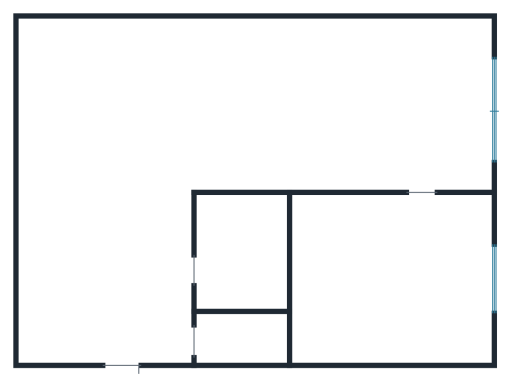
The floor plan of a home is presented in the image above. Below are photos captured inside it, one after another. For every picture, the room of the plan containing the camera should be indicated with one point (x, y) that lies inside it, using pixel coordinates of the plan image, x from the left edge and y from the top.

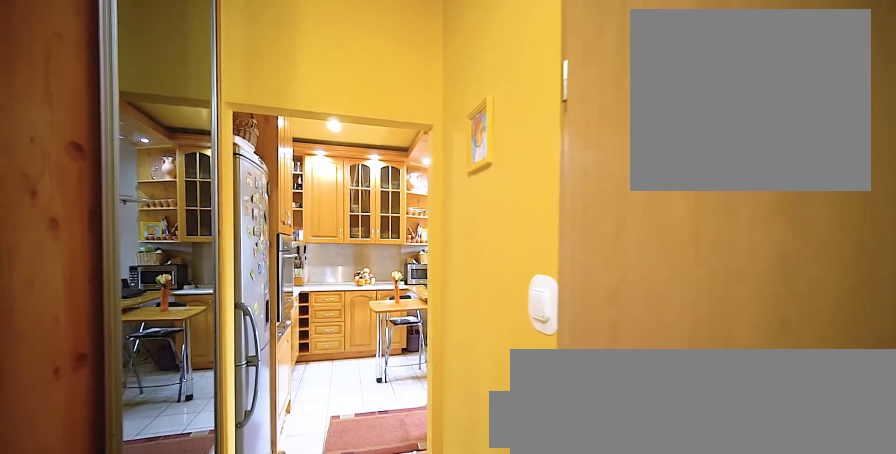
(109, 279)
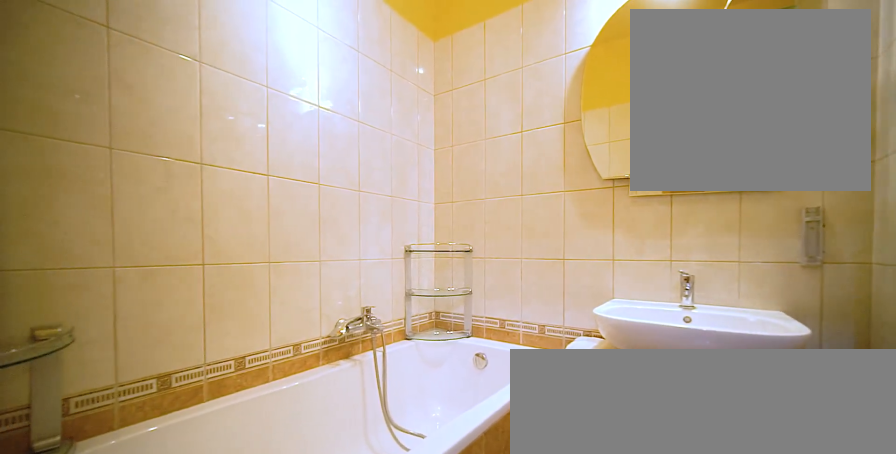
(239, 257)
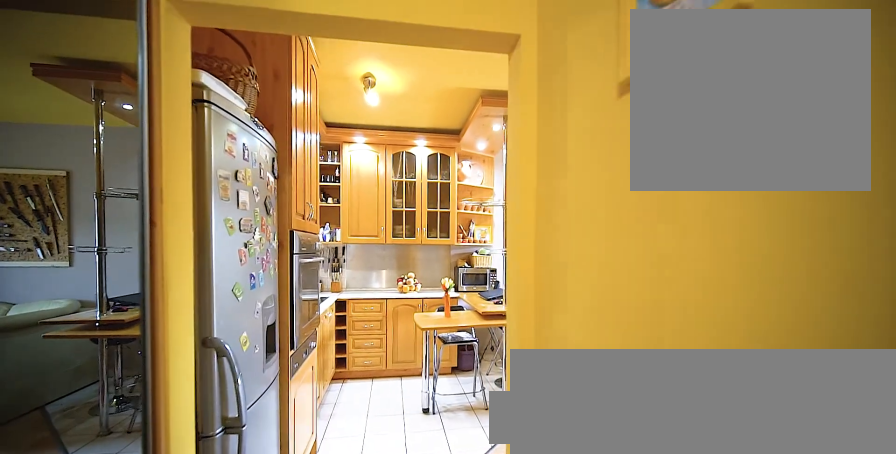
(109, 269)
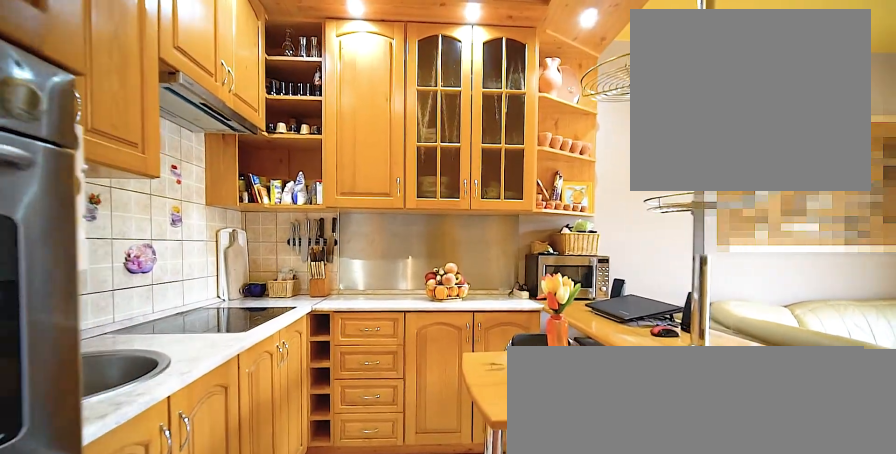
(227, 114)
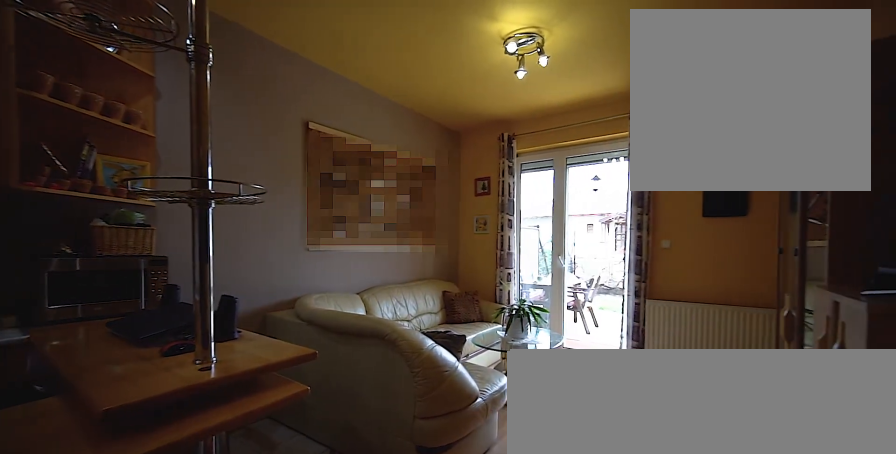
(227, 114)
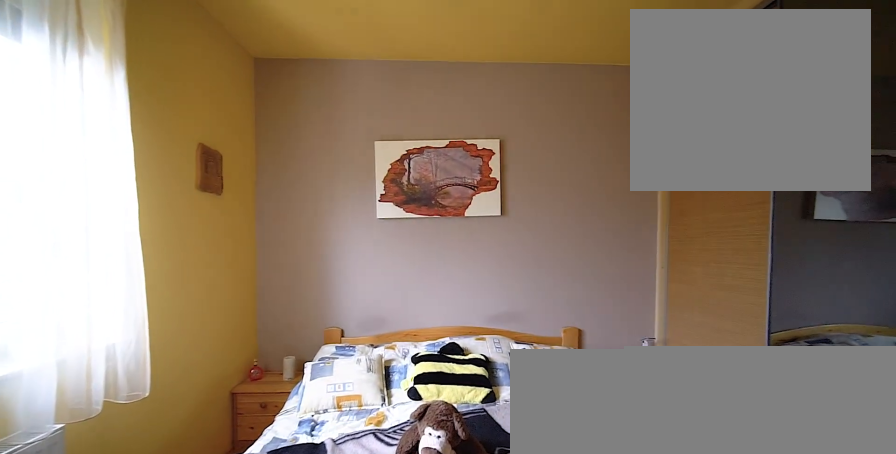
(389, 280)
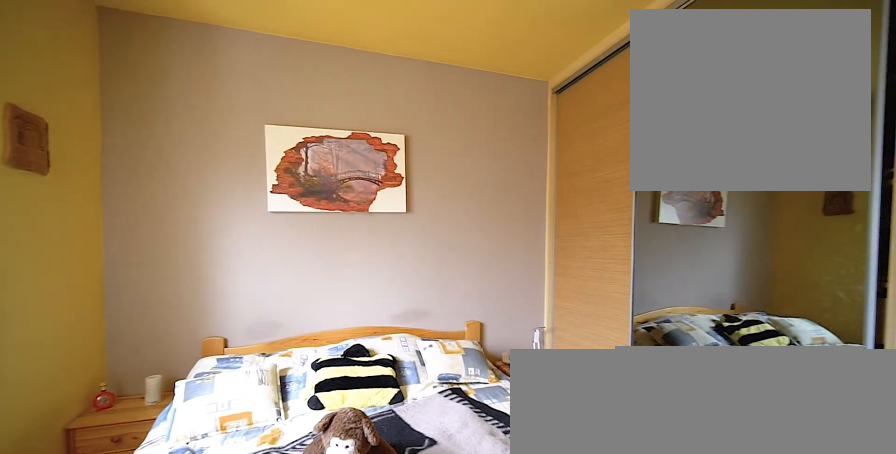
(389, 280)
